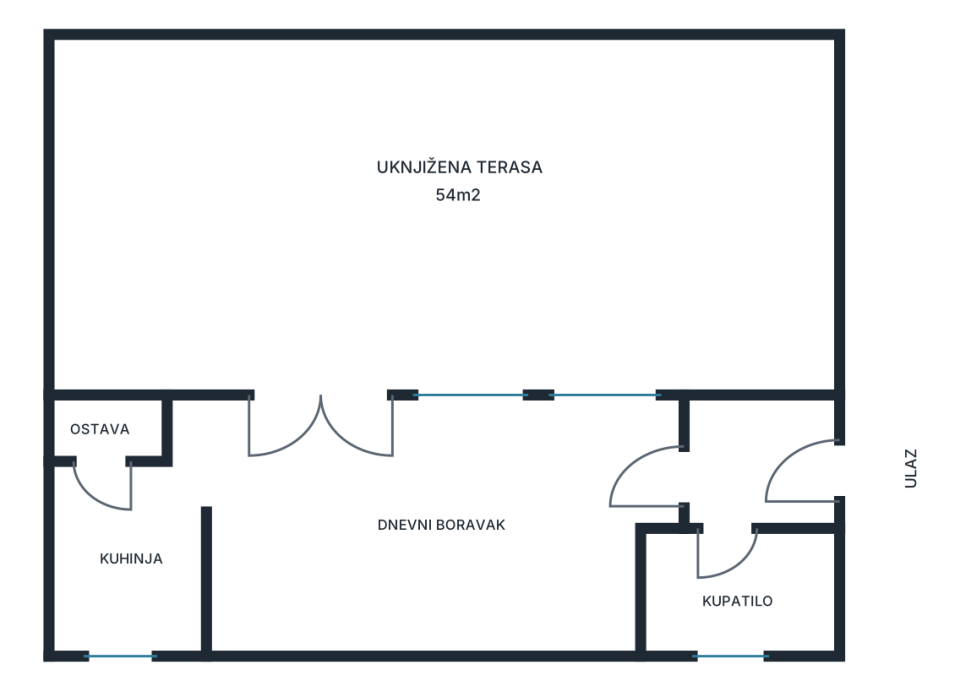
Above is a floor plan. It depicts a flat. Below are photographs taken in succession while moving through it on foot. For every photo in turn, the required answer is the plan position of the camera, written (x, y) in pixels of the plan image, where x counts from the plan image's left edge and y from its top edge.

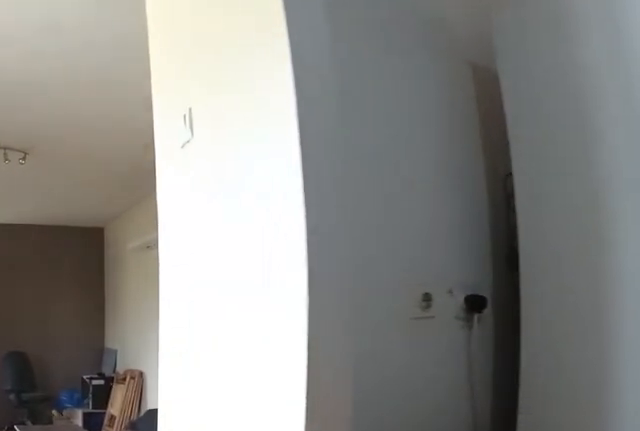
(102, 471)
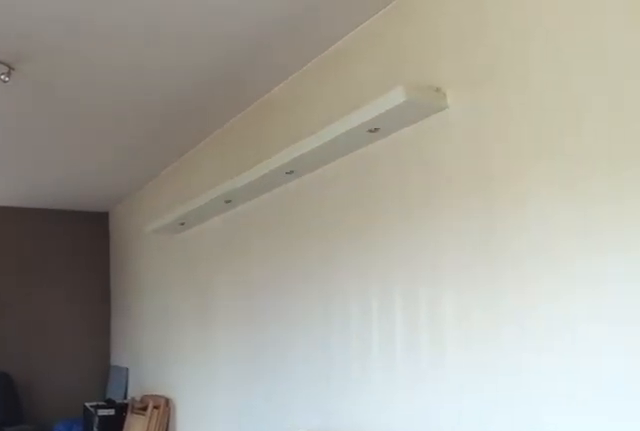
(244, 471)
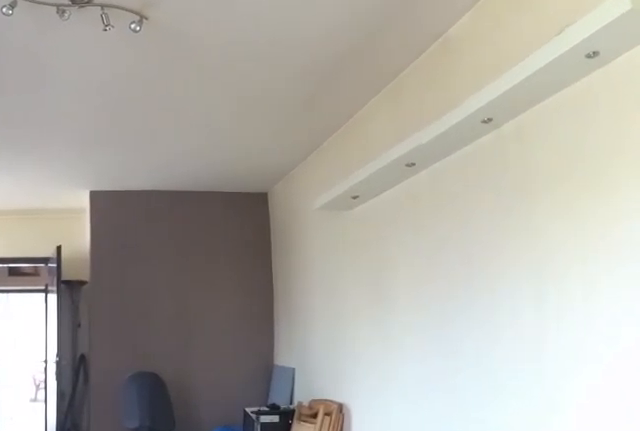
(266, 471)
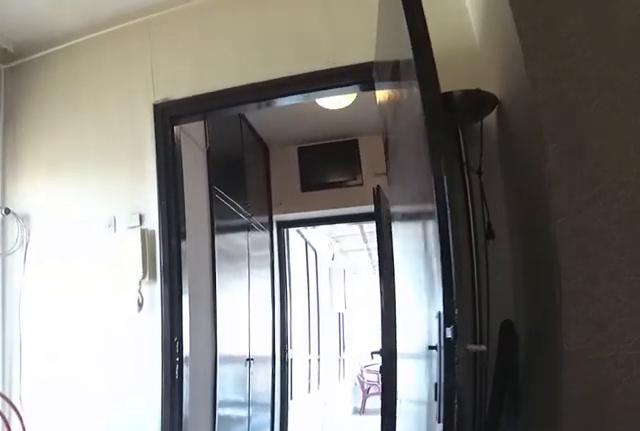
(482, 507)
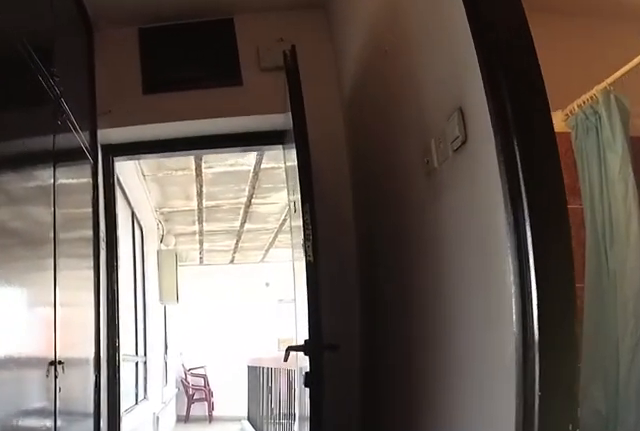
(606, 485)
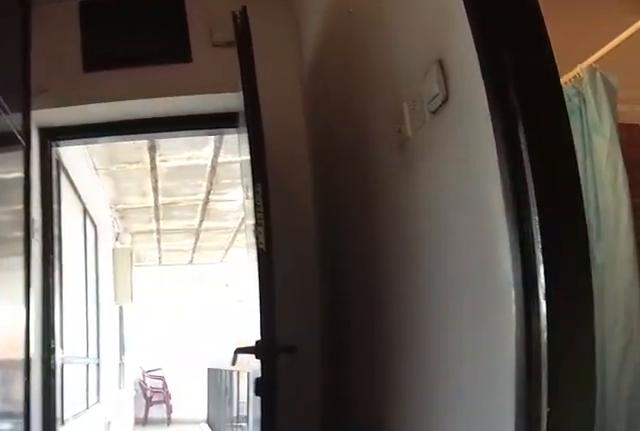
(632, 484)
